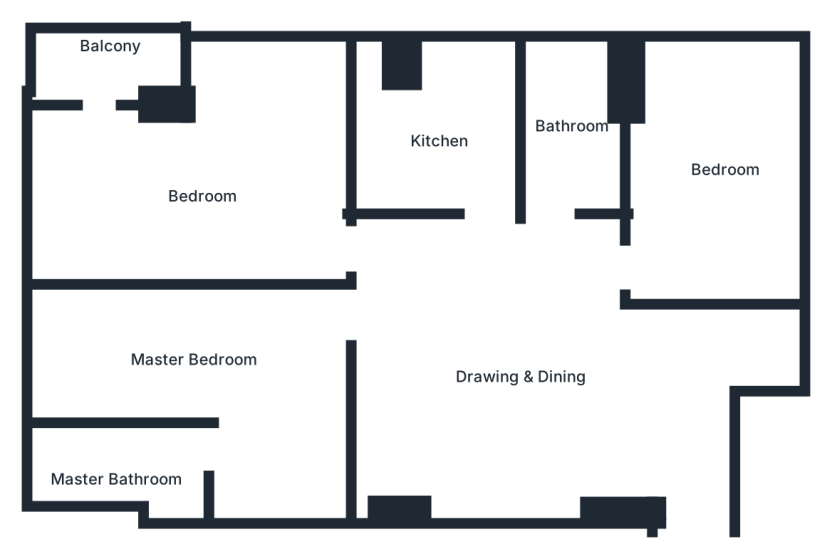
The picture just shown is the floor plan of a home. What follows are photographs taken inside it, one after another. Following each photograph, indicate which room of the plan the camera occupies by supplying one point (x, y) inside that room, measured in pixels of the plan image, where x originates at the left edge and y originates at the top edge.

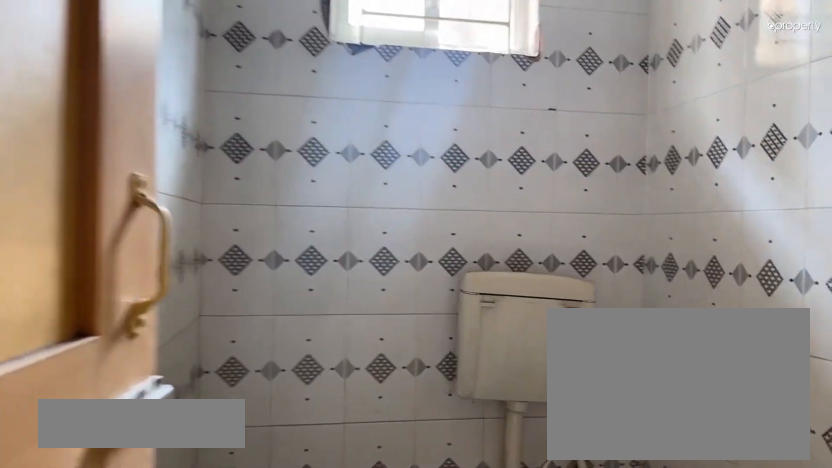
(586, 104)
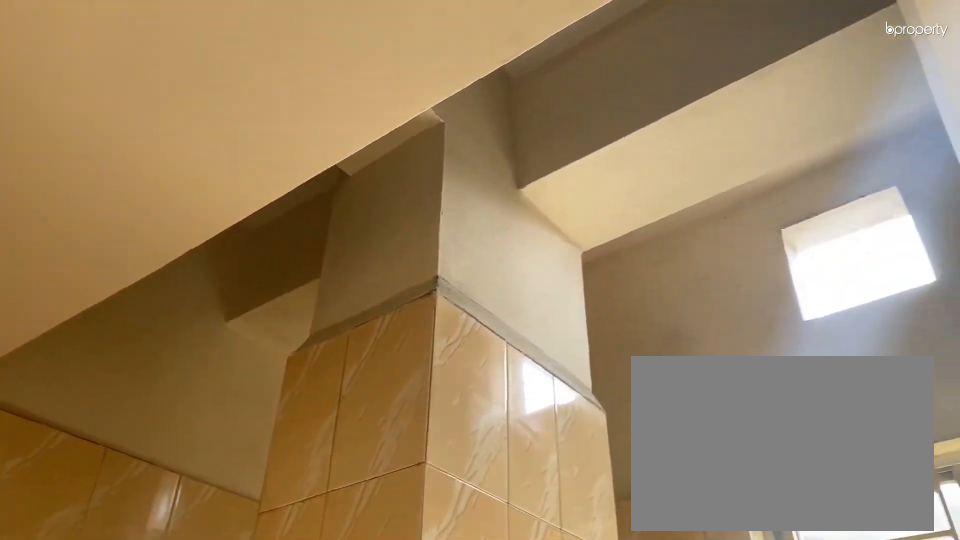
(443, 127)
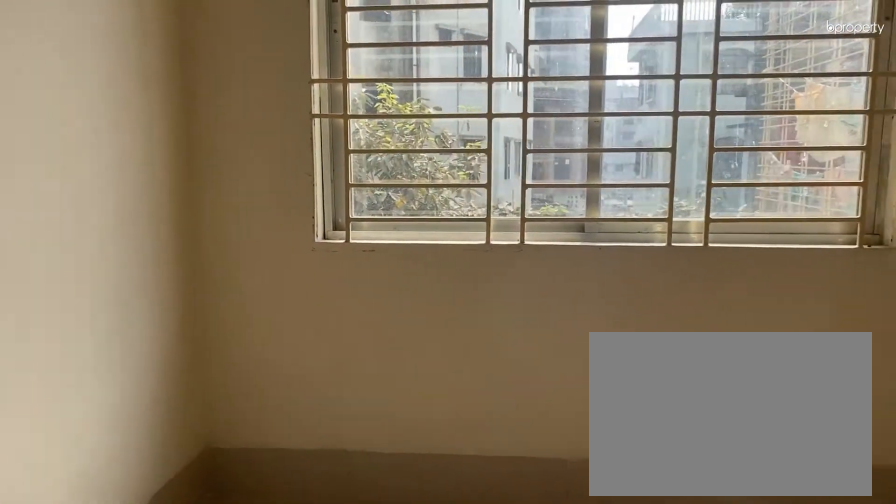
(200, 204)
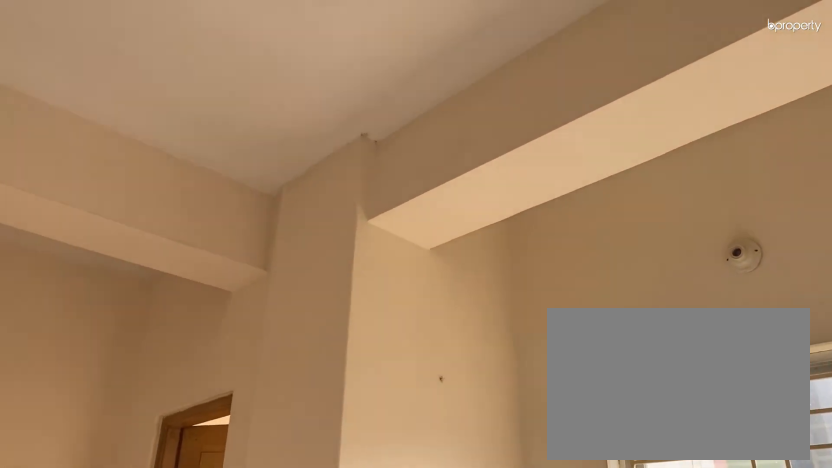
(200, 204)
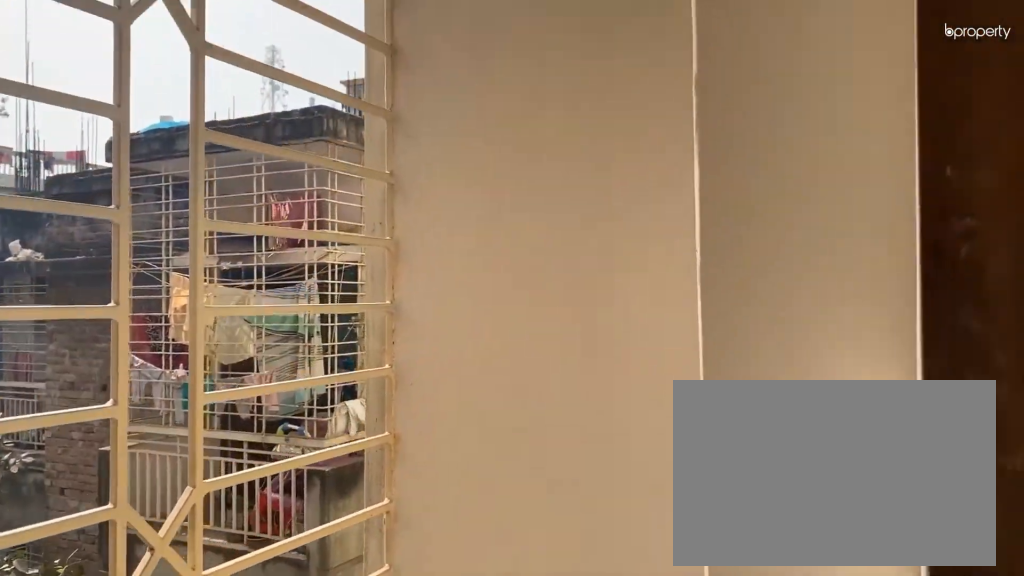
(105, 63)
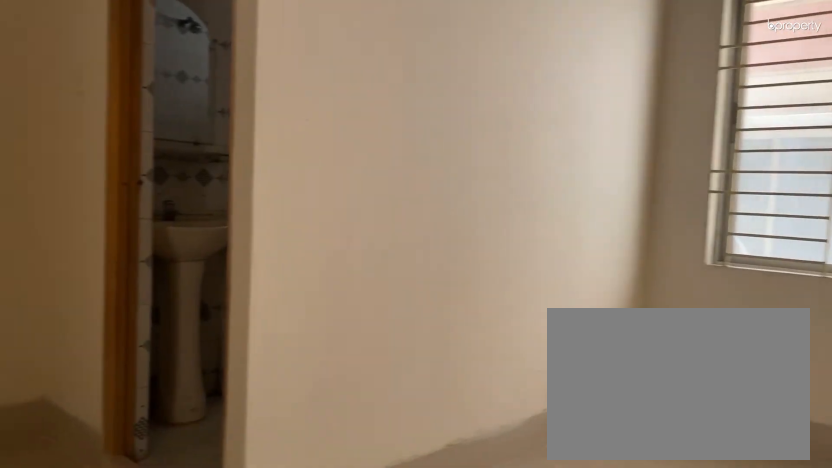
(255, 383)
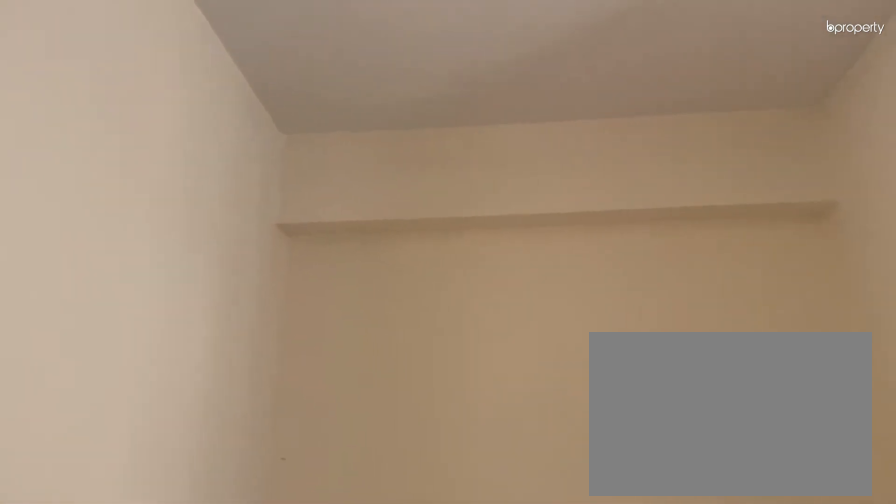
(255, 383)
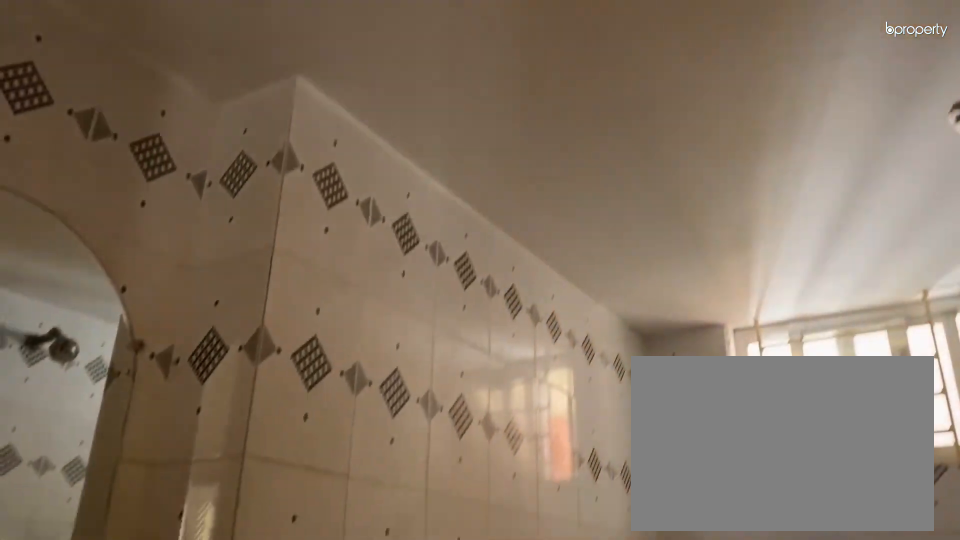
(127, 458)
